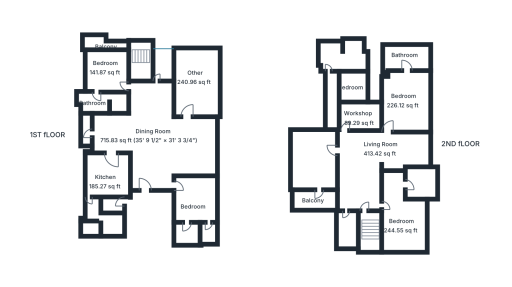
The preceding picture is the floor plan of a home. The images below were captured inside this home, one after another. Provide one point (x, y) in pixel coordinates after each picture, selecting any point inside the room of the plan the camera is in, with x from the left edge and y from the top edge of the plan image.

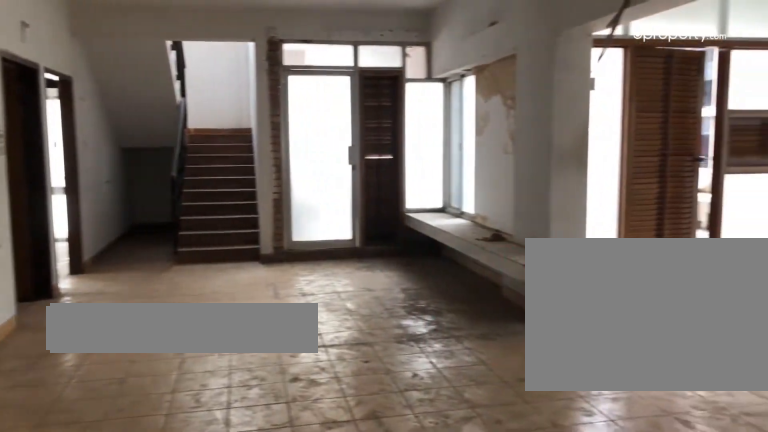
(145, 136)
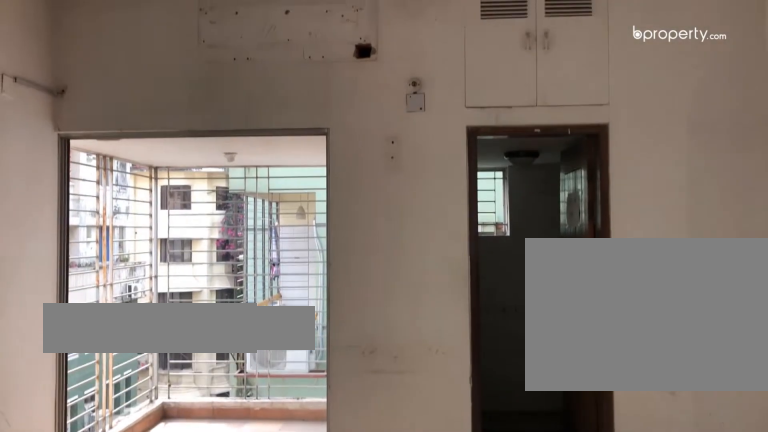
(193, 195)
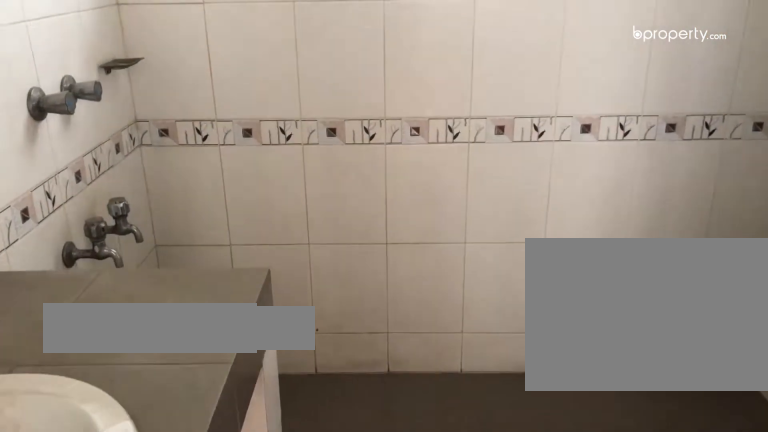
(188, 235)
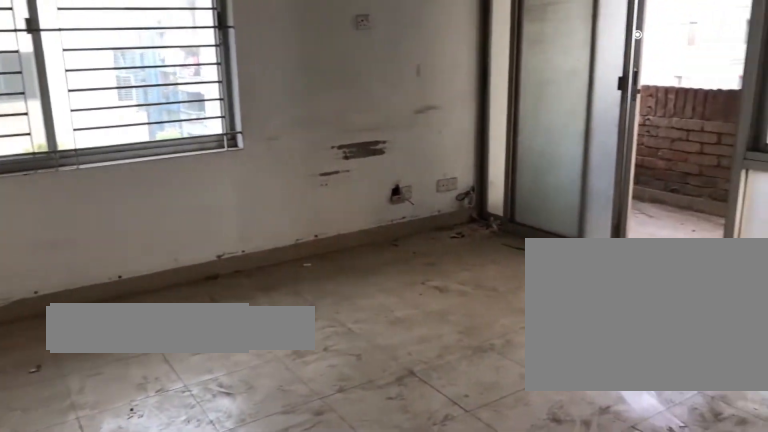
(106, 71)
